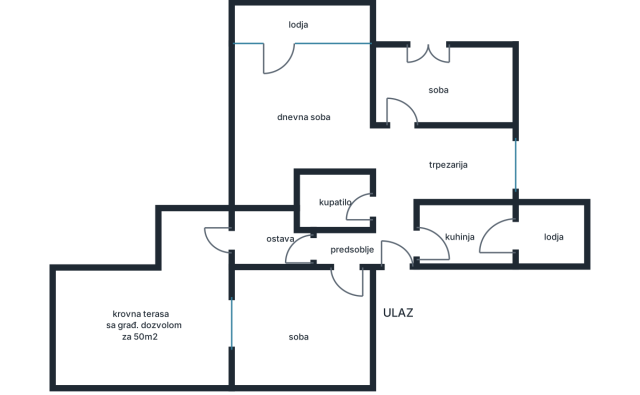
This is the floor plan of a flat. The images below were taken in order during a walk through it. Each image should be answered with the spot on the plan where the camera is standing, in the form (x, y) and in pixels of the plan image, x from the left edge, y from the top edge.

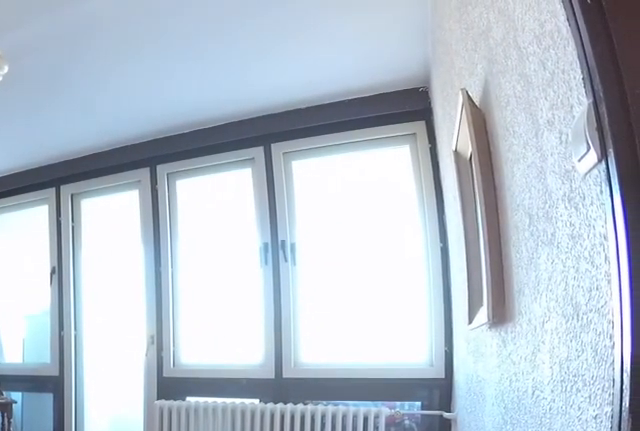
(369, 155)
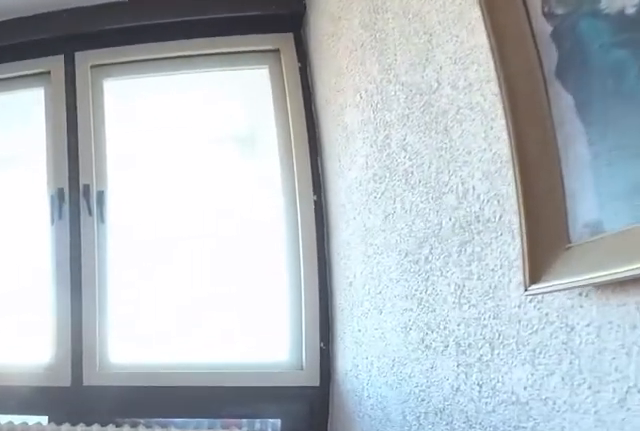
(355, 135)
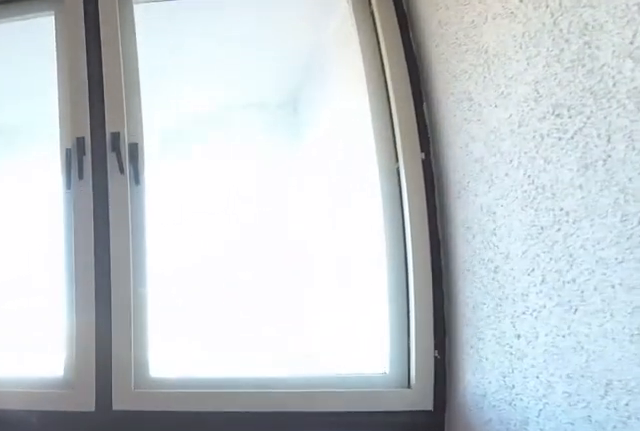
(354, 113)
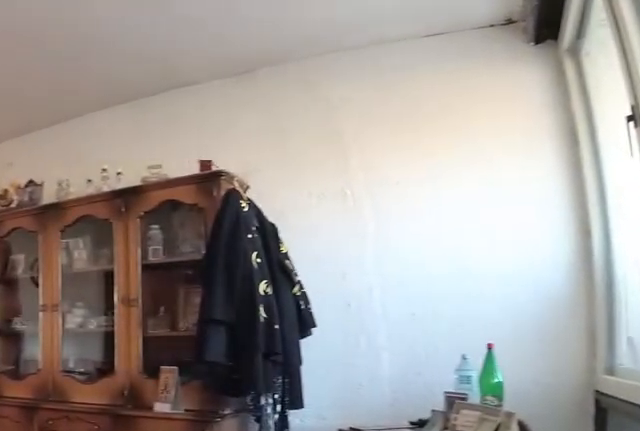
(357, 55)
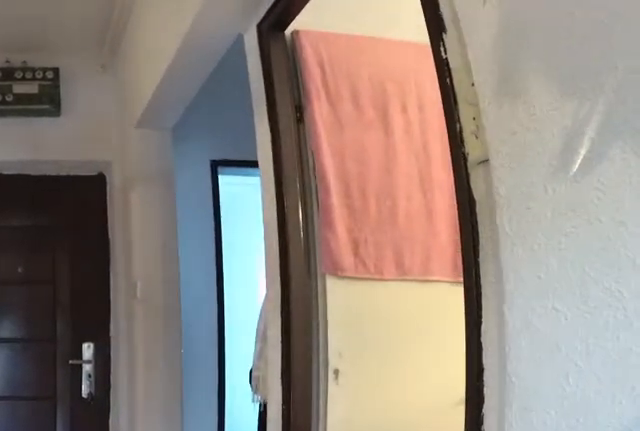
(397, 172)
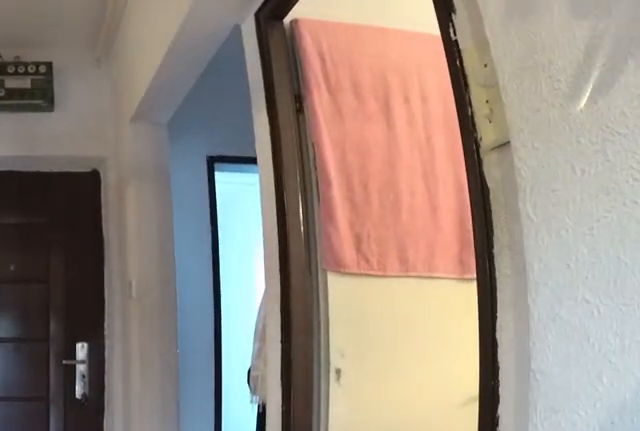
(396, 175)
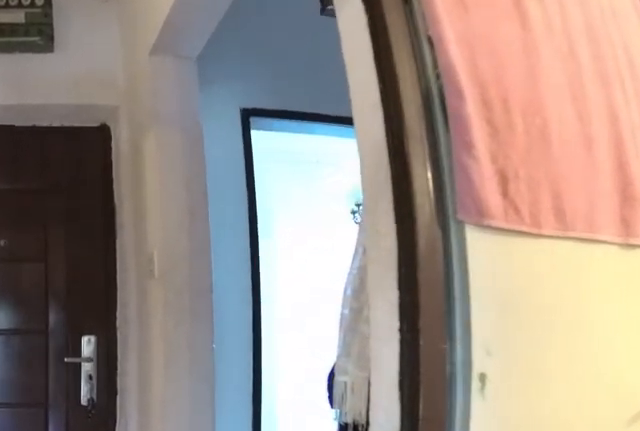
(396, 196)
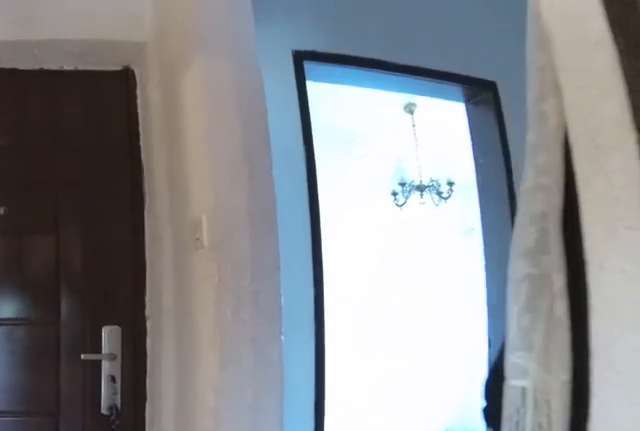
(396, 206)
